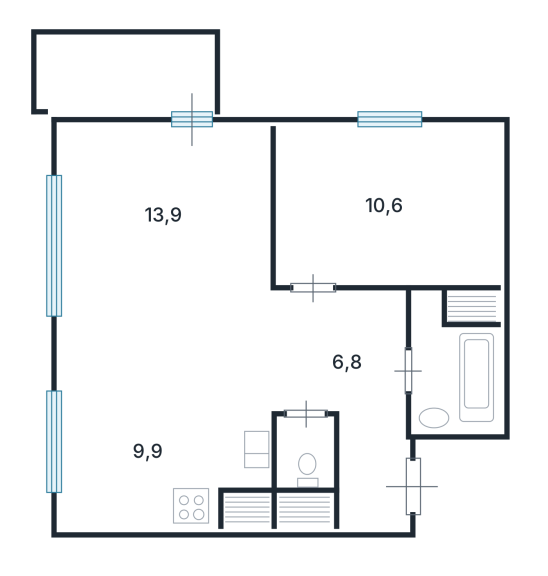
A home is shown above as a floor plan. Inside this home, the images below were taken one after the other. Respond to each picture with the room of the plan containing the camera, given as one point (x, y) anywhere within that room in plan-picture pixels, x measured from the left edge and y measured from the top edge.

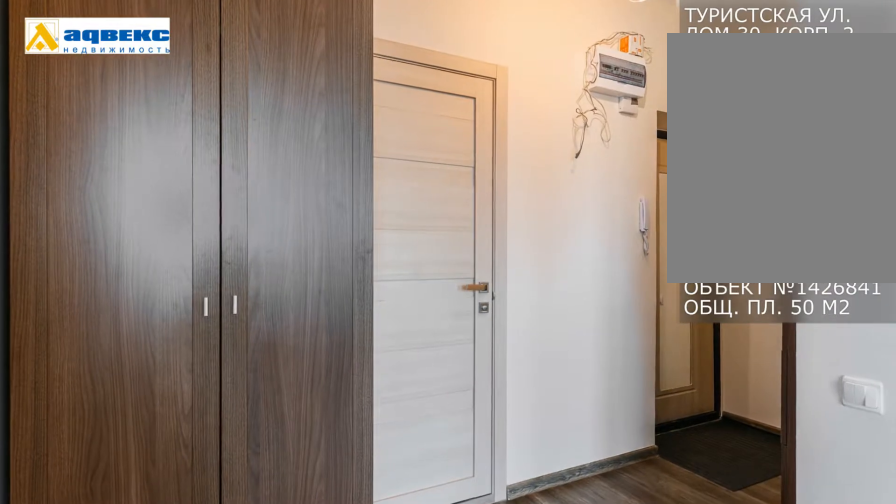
(349, 354)
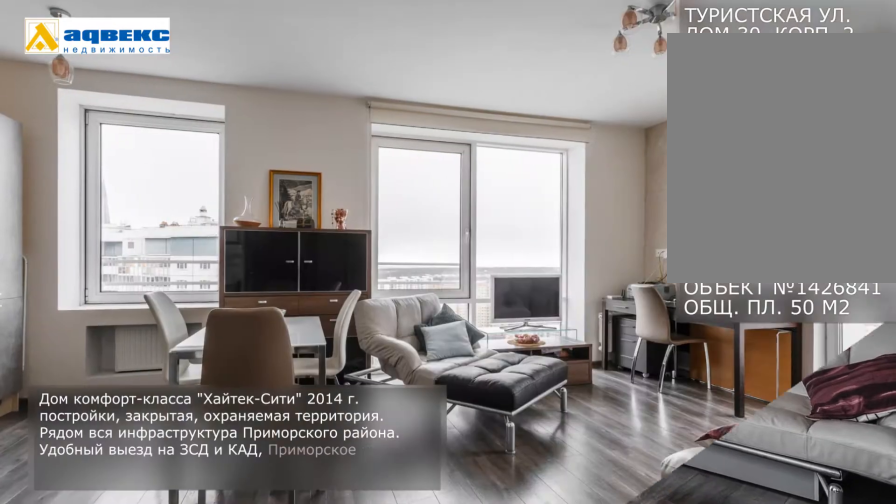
(170, 221)
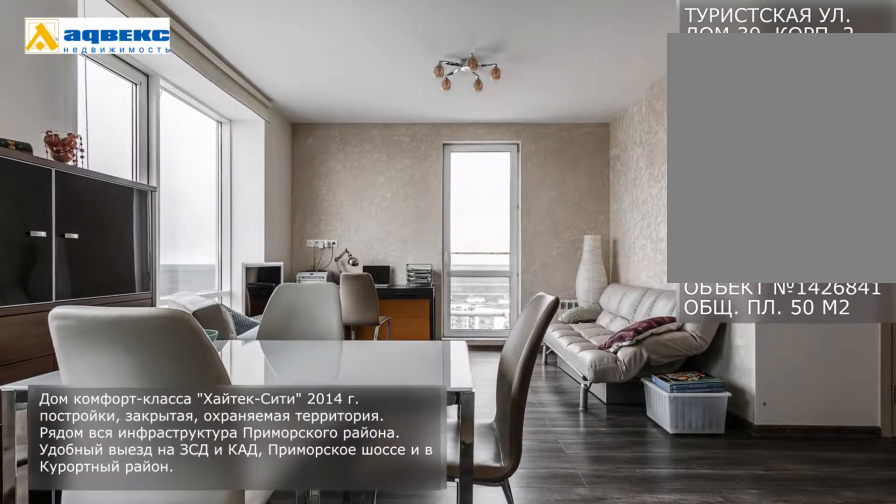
(170, 221)
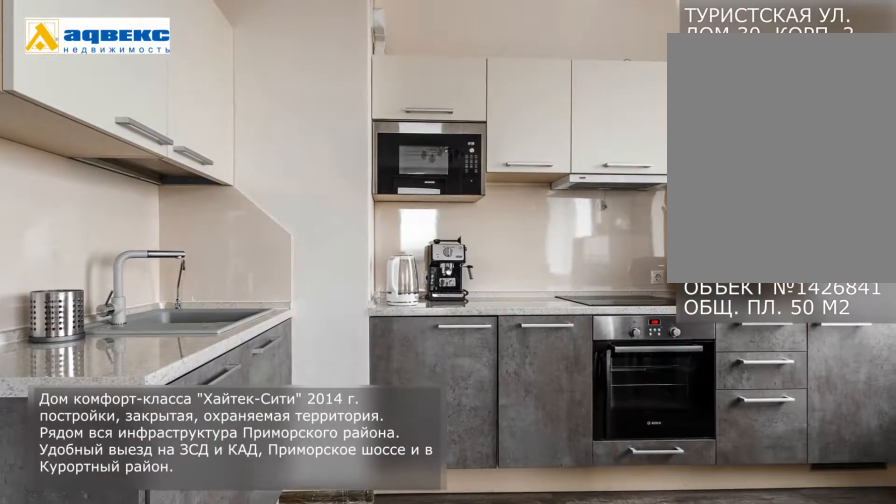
(146, 446)
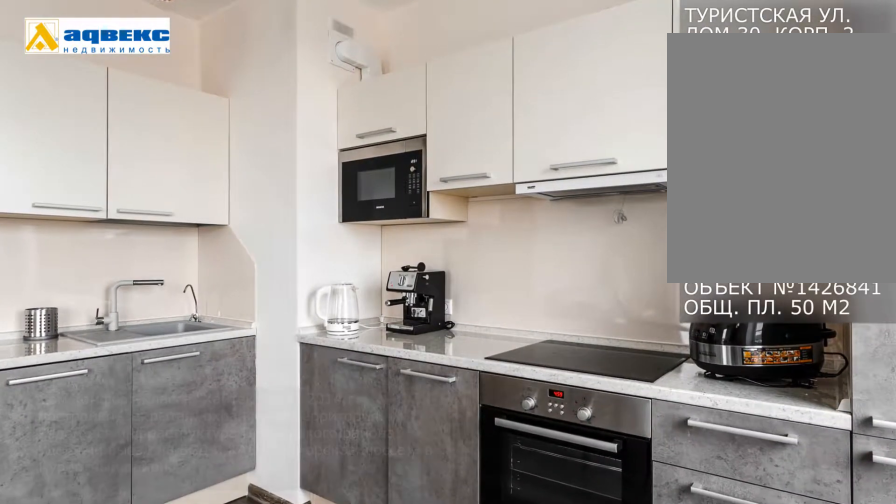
(146, 446)
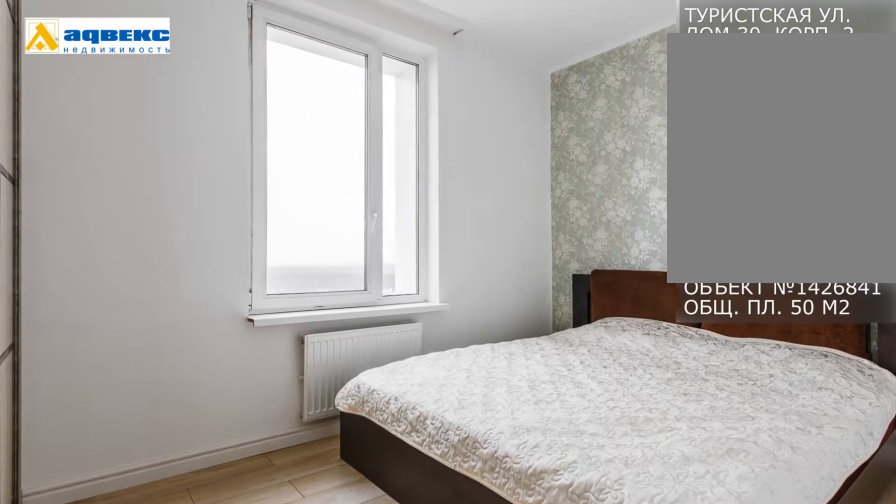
(389, 204)
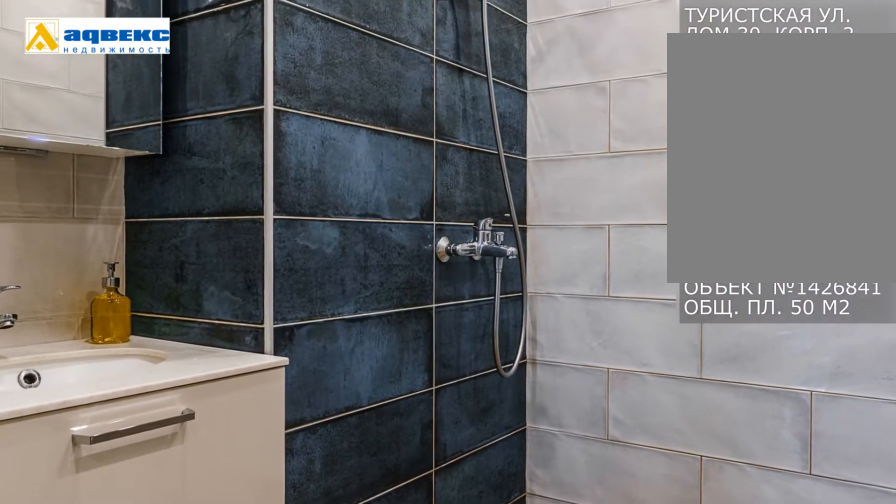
(459, 362)
